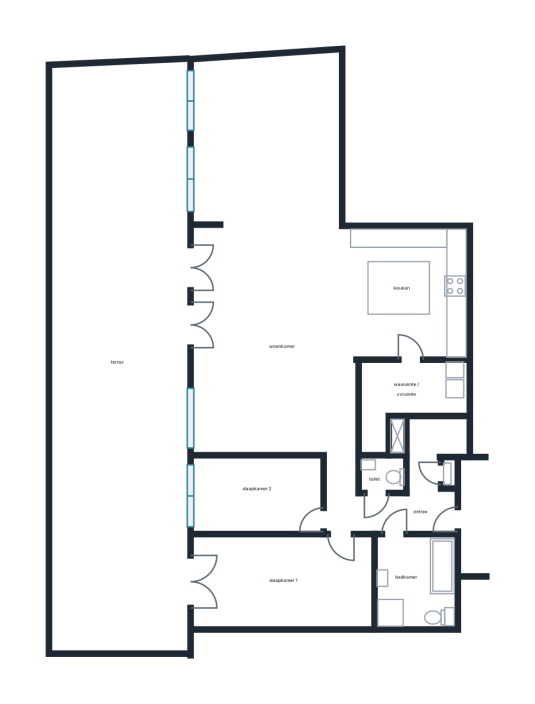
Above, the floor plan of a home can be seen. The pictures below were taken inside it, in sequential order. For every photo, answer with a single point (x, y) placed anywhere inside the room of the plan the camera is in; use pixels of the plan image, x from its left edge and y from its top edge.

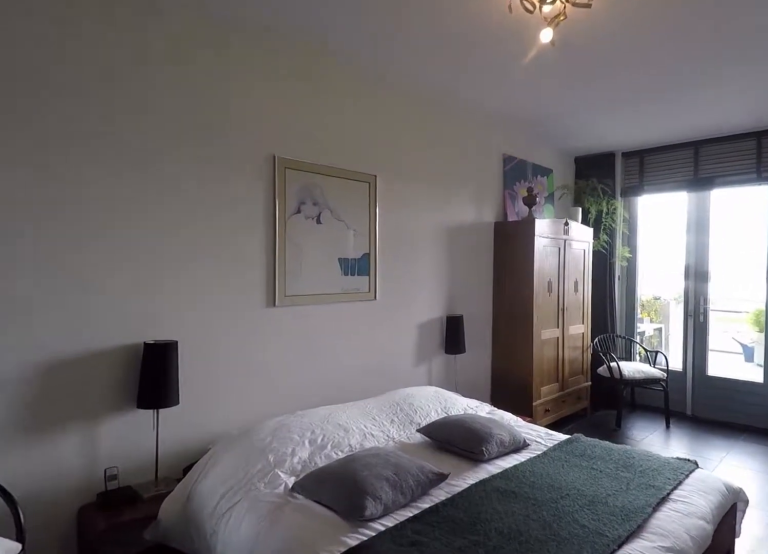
(283, 581)
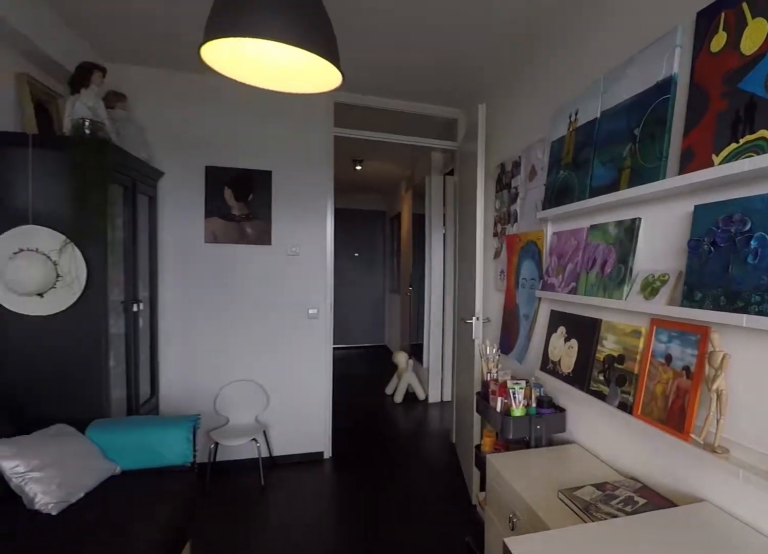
(256, 494)
